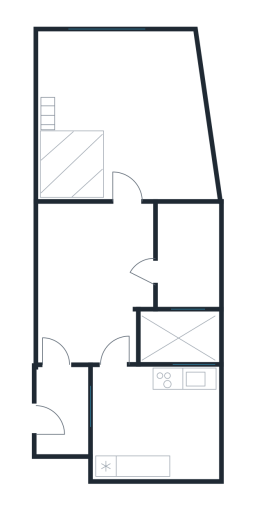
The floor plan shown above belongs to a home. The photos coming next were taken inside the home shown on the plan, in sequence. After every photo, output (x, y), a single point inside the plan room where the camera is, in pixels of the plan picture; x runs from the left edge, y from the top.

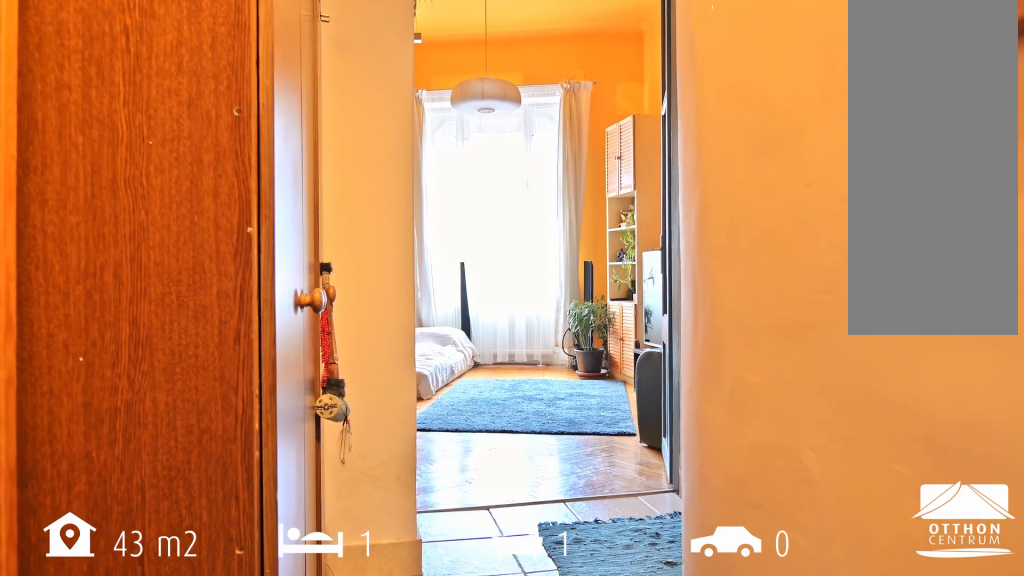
(89, 279)
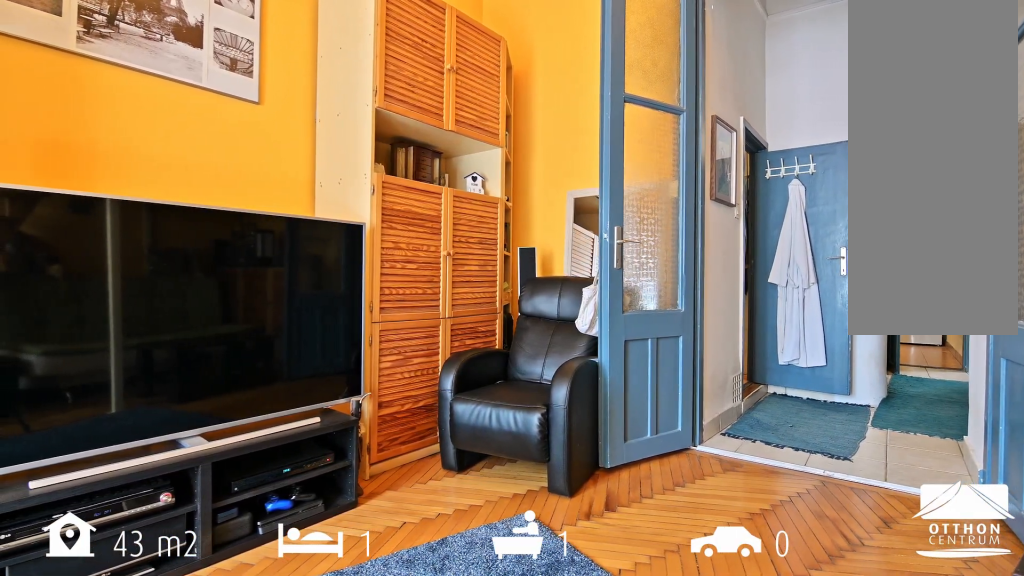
(129, 115)
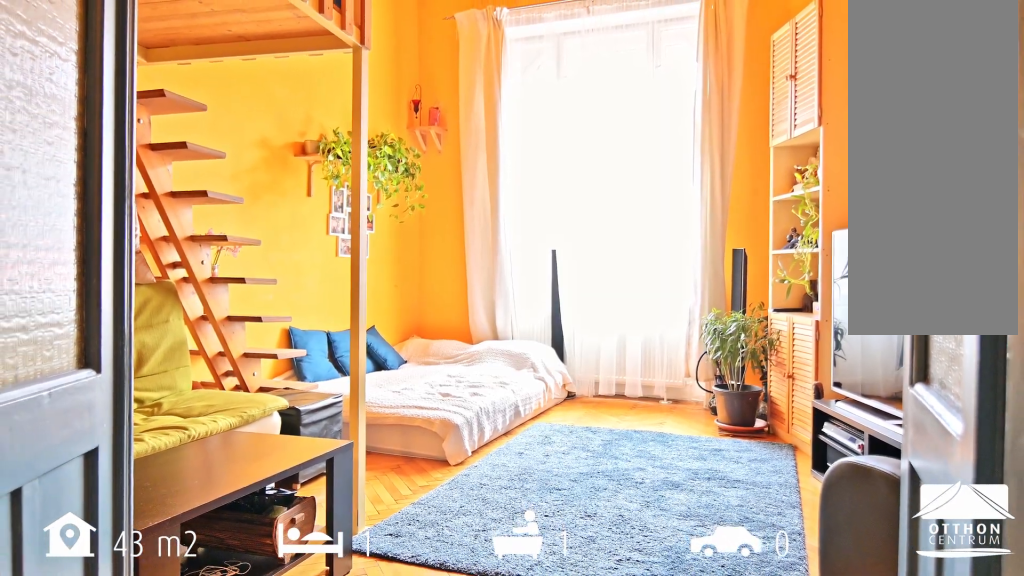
(129, 115)
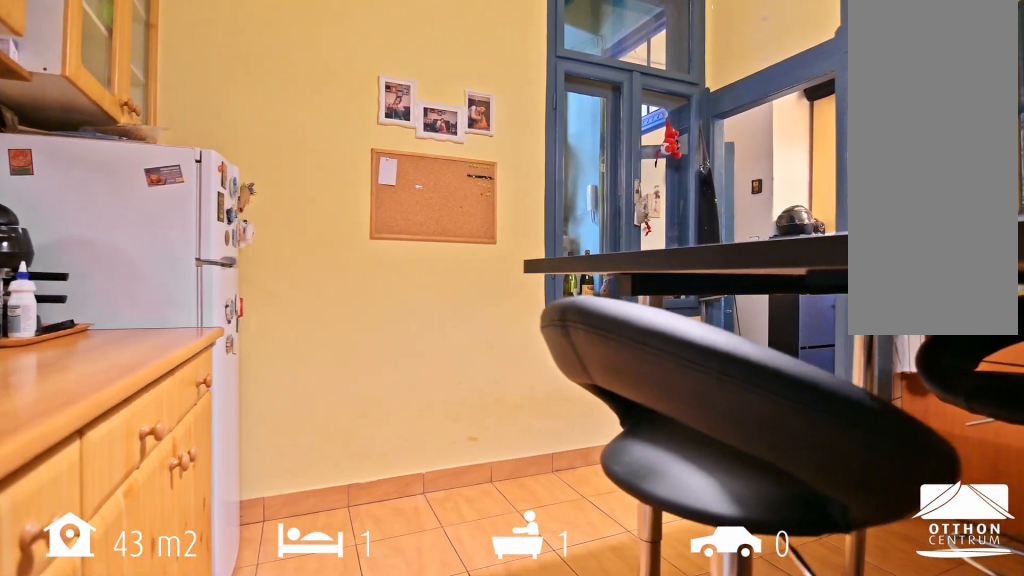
(152, 423)
